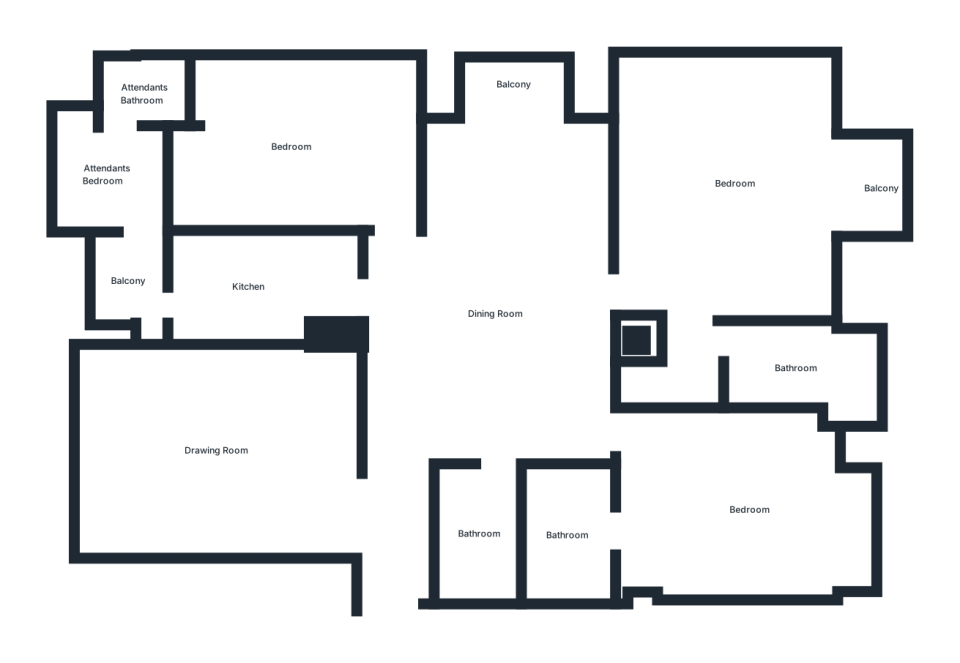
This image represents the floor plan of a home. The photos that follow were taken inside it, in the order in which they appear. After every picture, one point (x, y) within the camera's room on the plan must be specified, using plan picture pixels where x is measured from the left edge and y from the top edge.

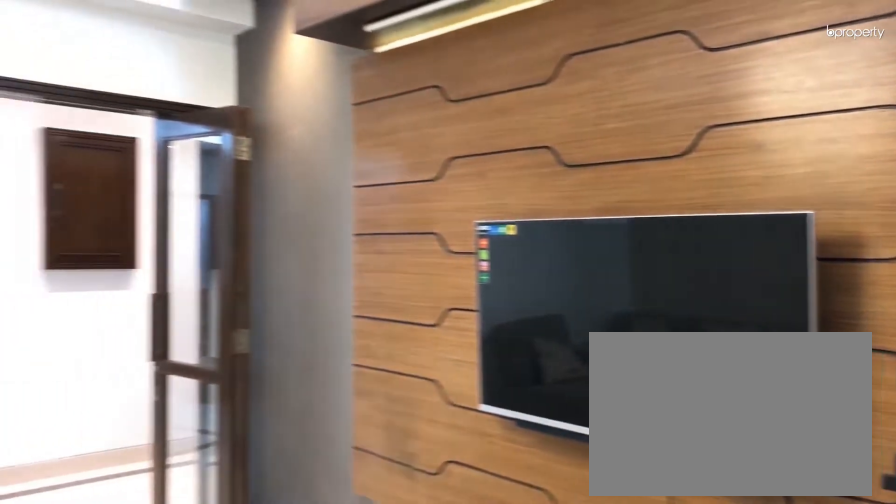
(219, 453)
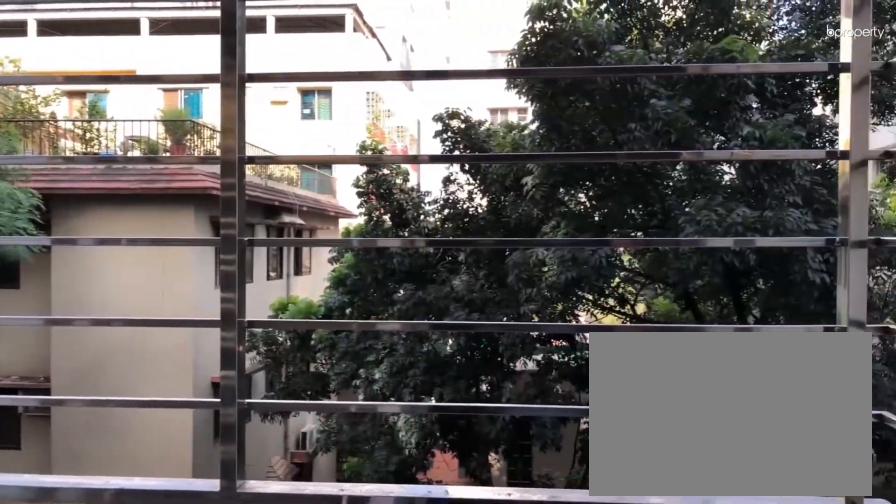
(886, 189)
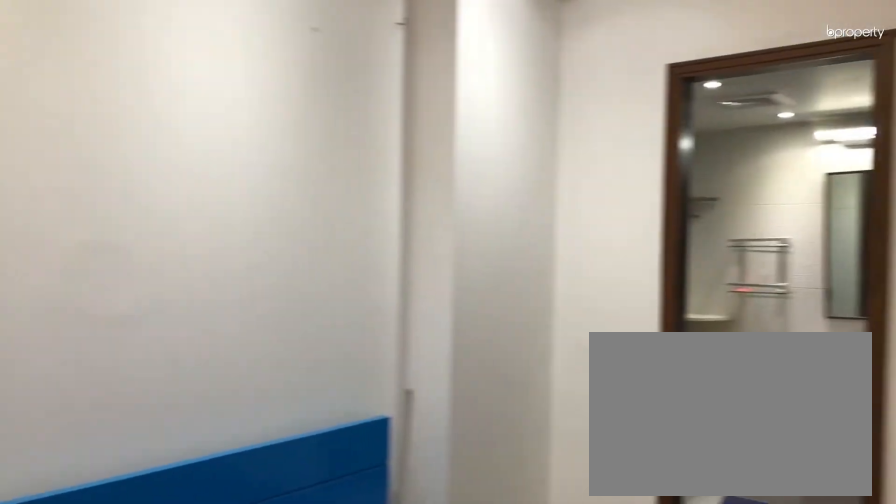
(749, 512)
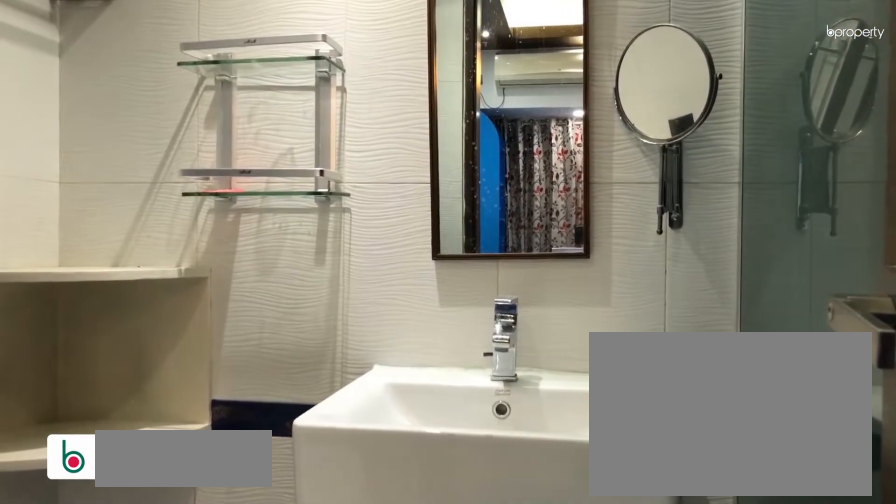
(565, 534)
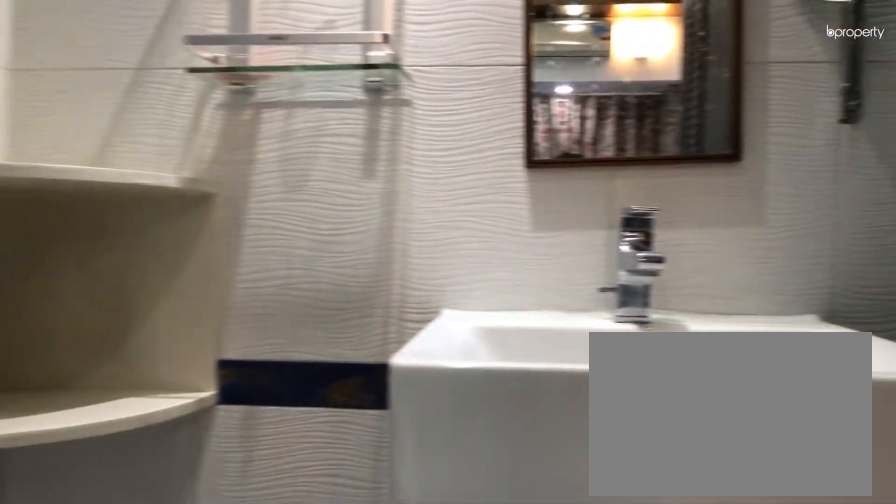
(565, 534)
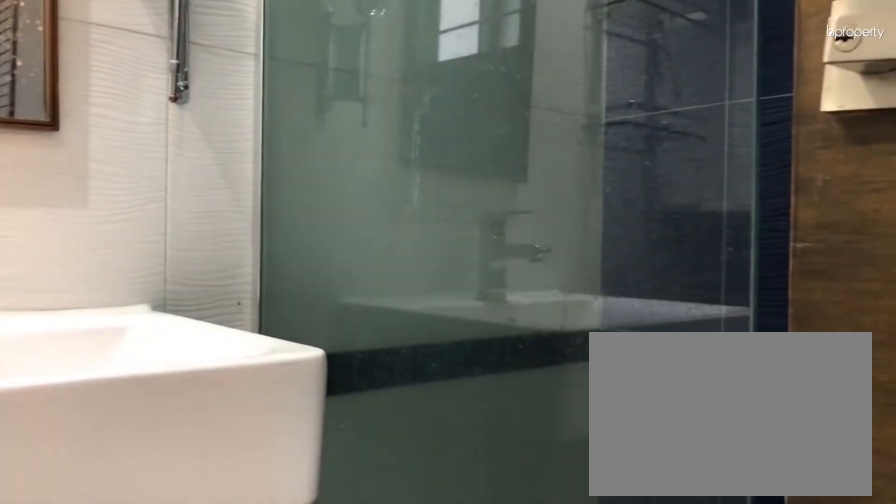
(565, 534)
